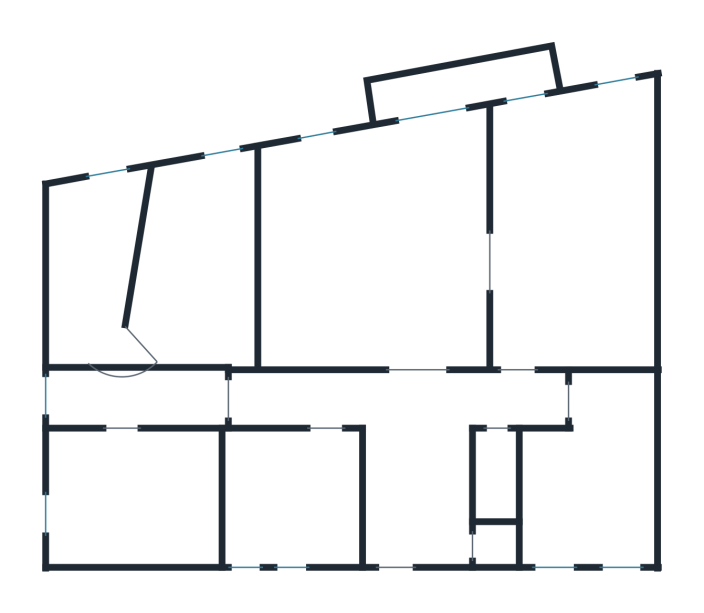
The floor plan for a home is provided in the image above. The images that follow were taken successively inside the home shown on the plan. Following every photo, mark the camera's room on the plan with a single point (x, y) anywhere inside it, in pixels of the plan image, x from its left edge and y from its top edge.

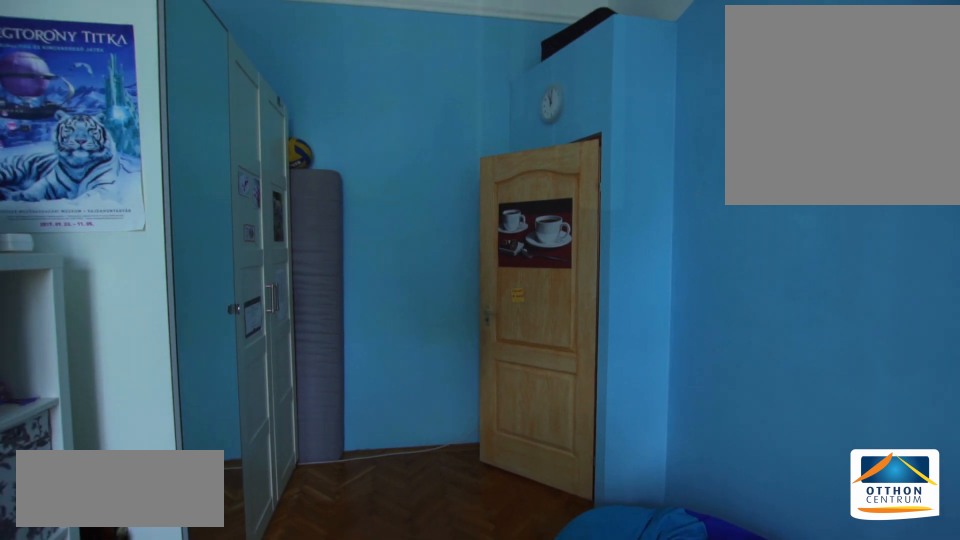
(197, 264)
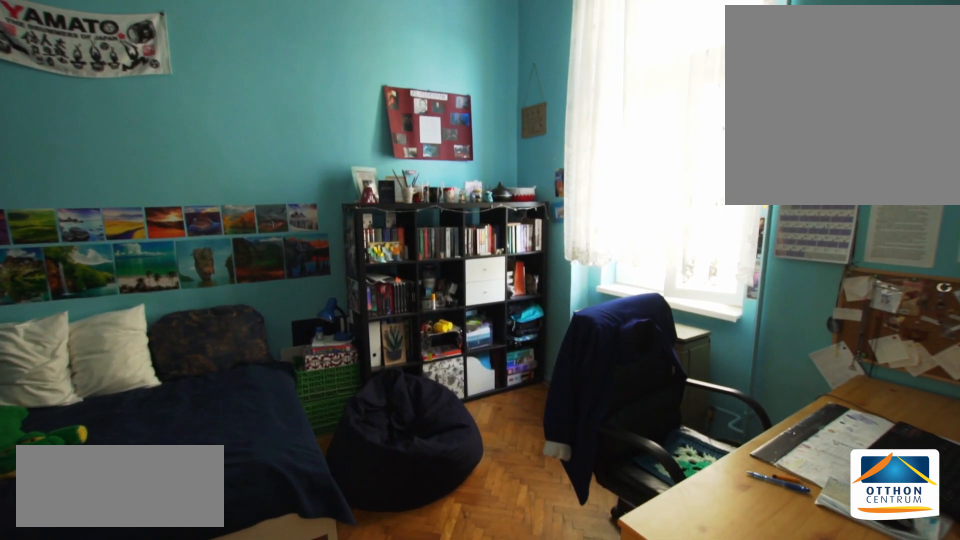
(130, 498)
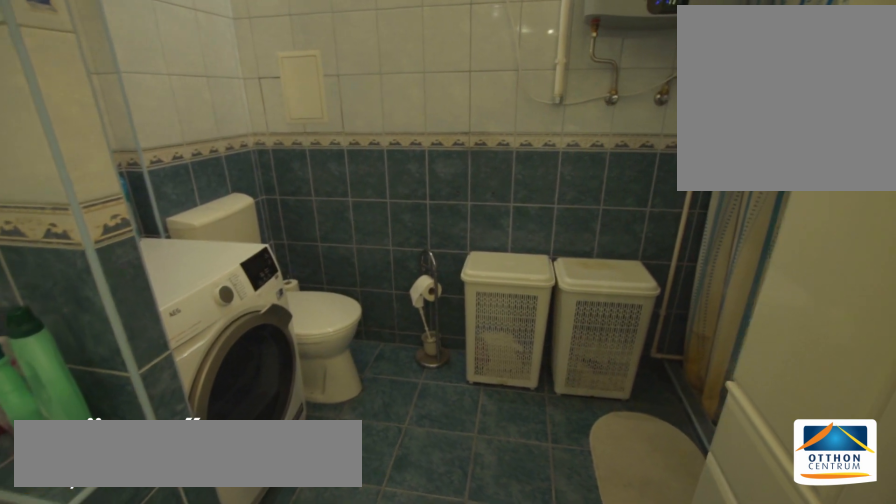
(298, 498)
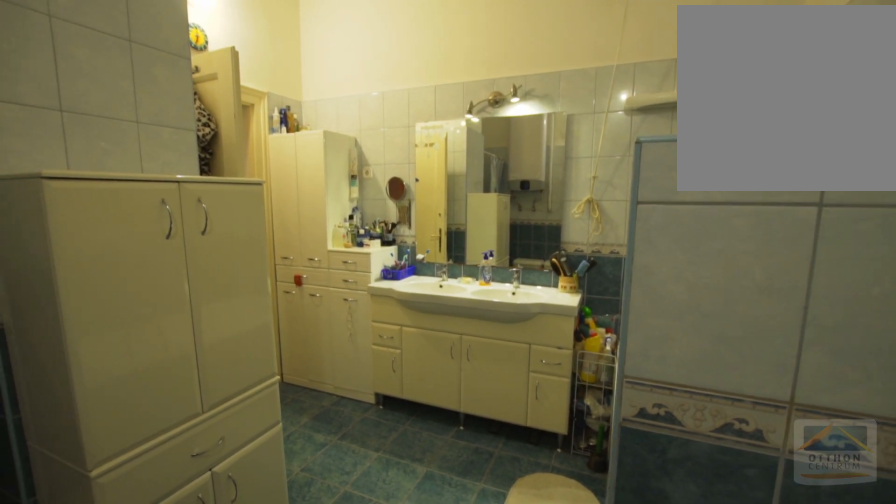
(298, 498)
